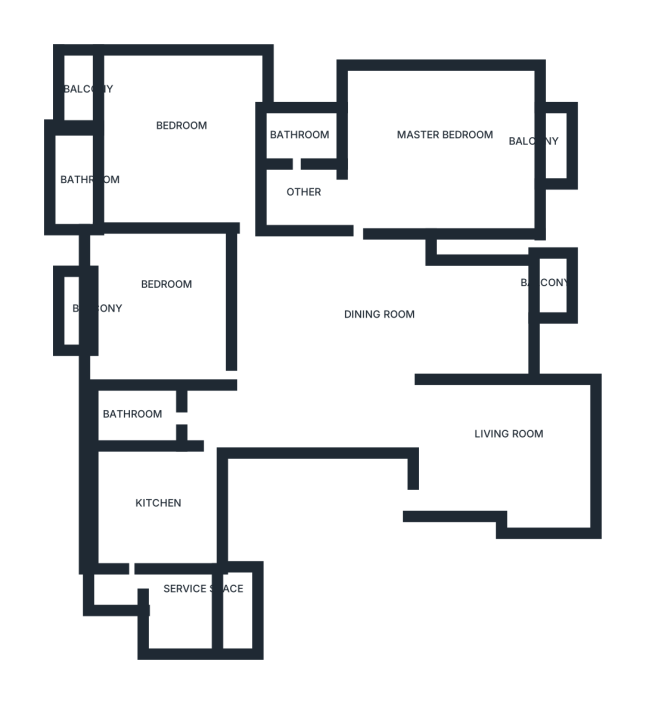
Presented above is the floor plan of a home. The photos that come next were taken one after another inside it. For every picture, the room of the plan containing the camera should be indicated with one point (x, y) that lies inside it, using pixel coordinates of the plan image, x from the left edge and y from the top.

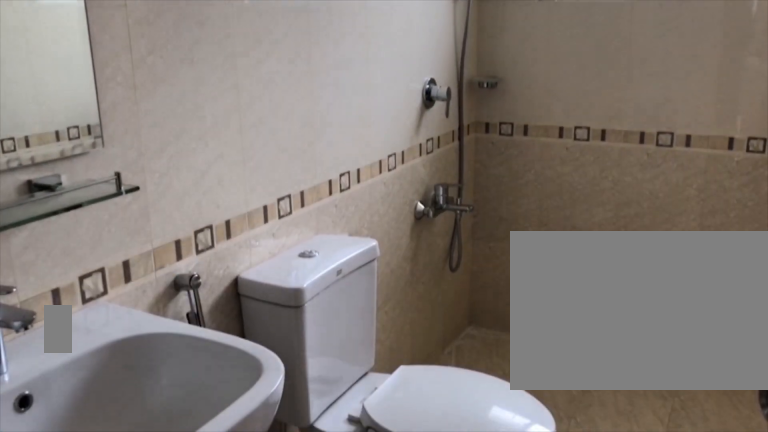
(142, 408)
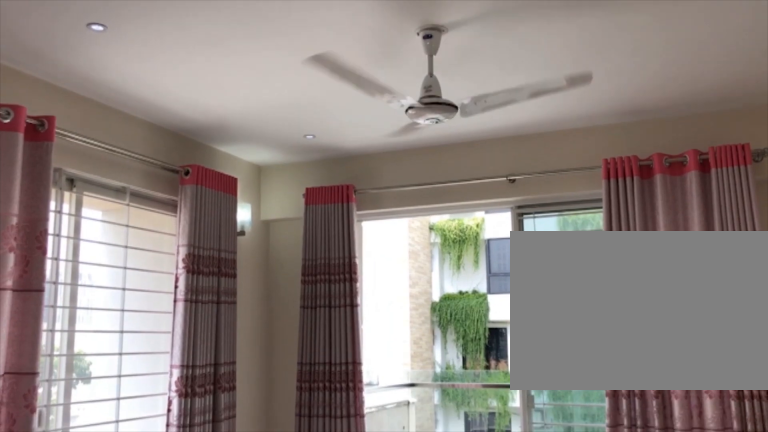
(424, 167)
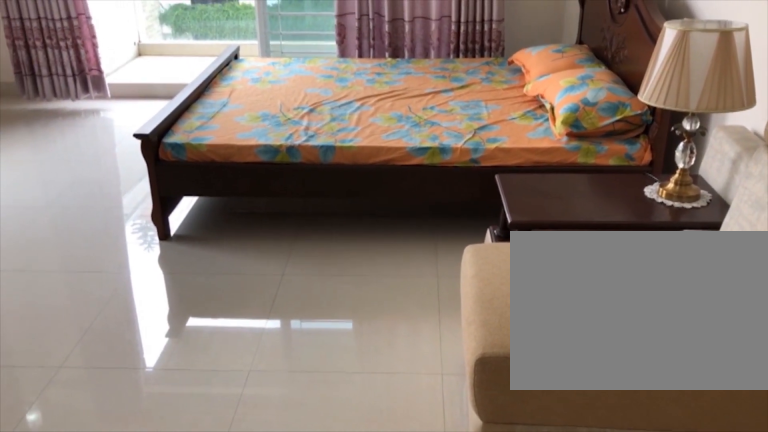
(425, 167)
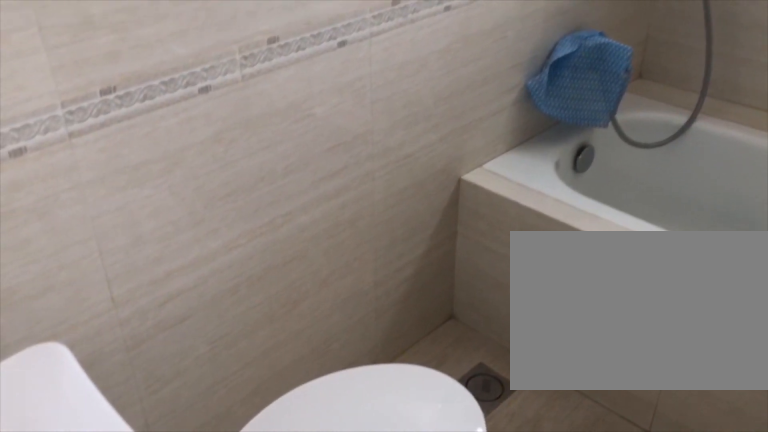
(303, 135)
